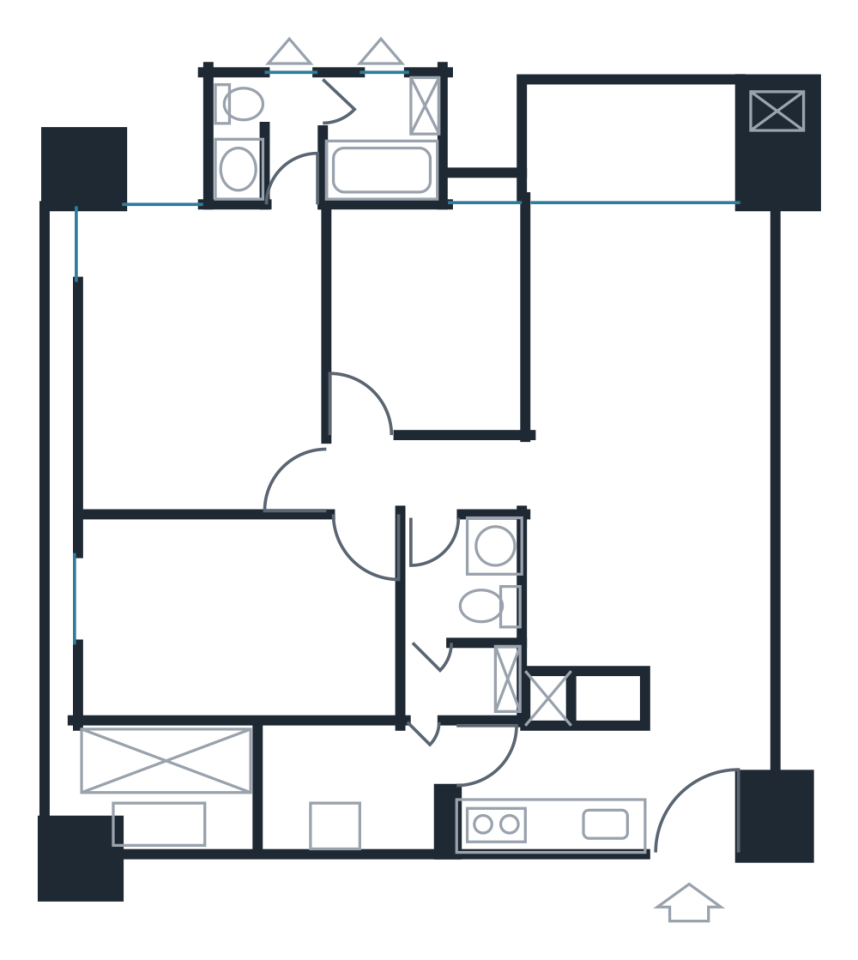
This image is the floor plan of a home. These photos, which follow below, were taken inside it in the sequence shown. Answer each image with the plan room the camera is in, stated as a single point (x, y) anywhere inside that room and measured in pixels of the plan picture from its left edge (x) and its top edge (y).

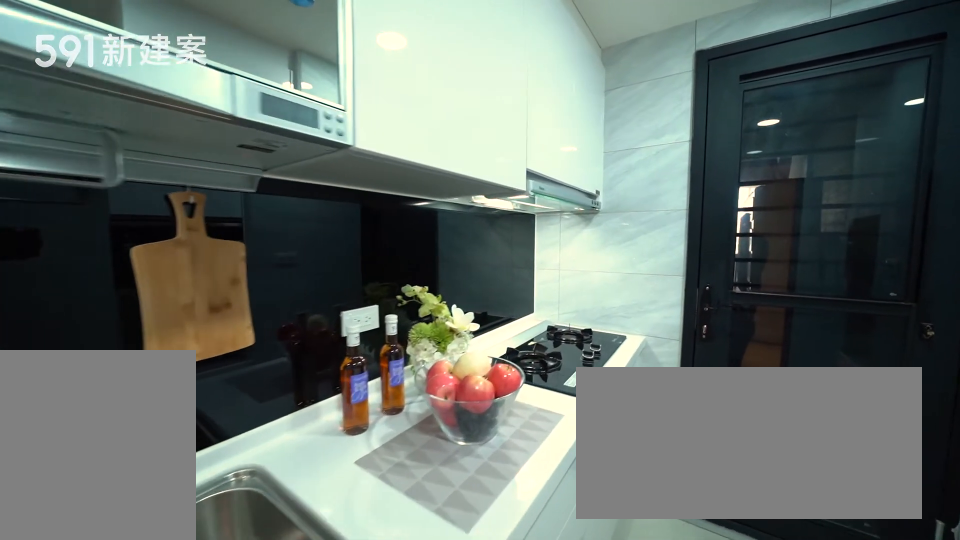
(546, 791)
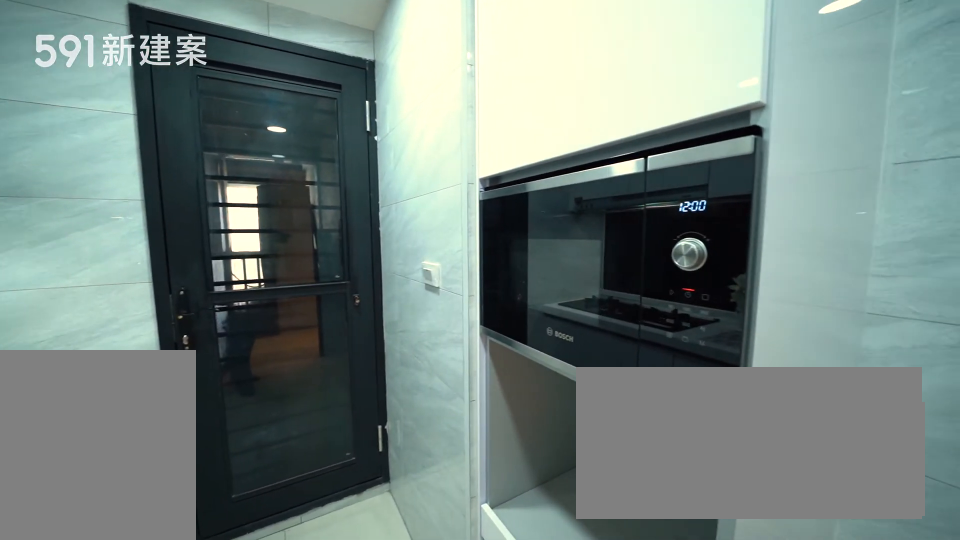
(546, 791)
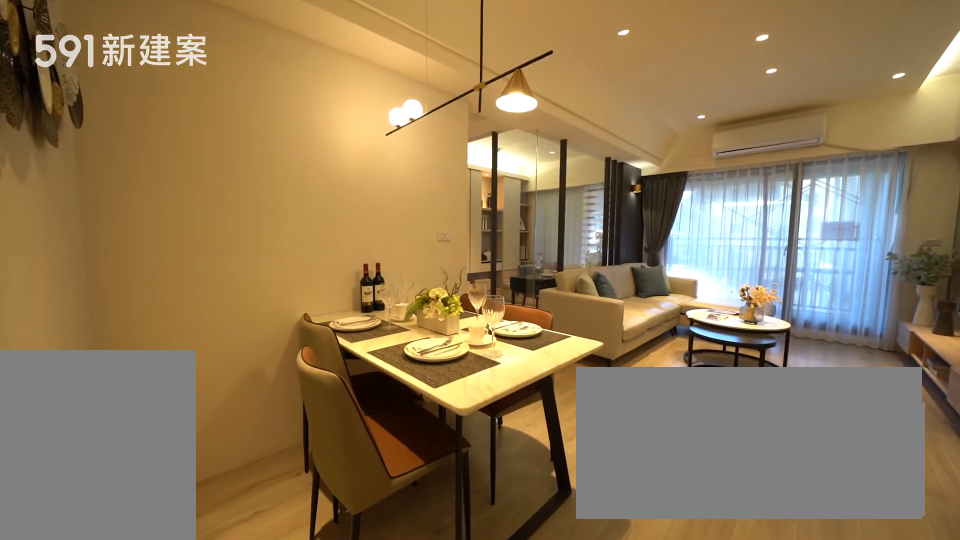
(603, 588)
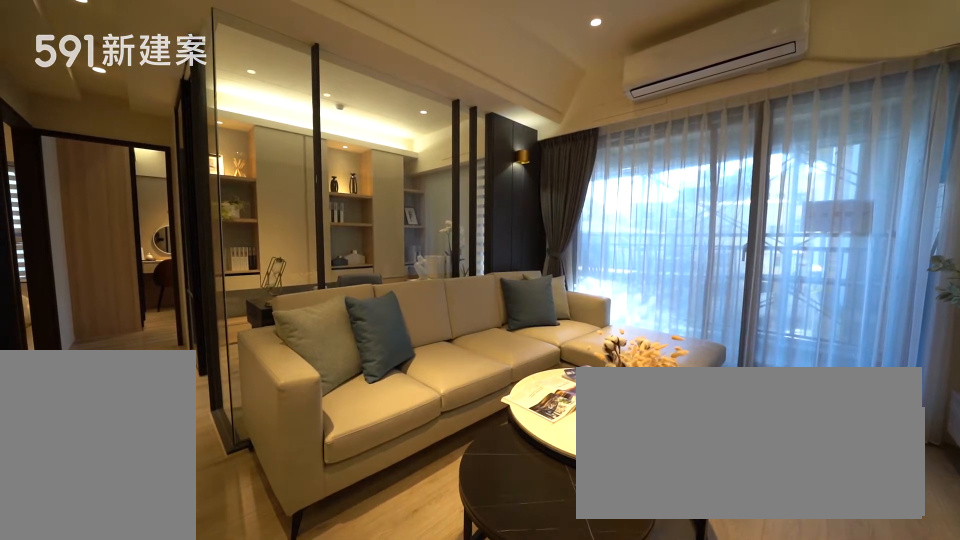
(638, 315)
